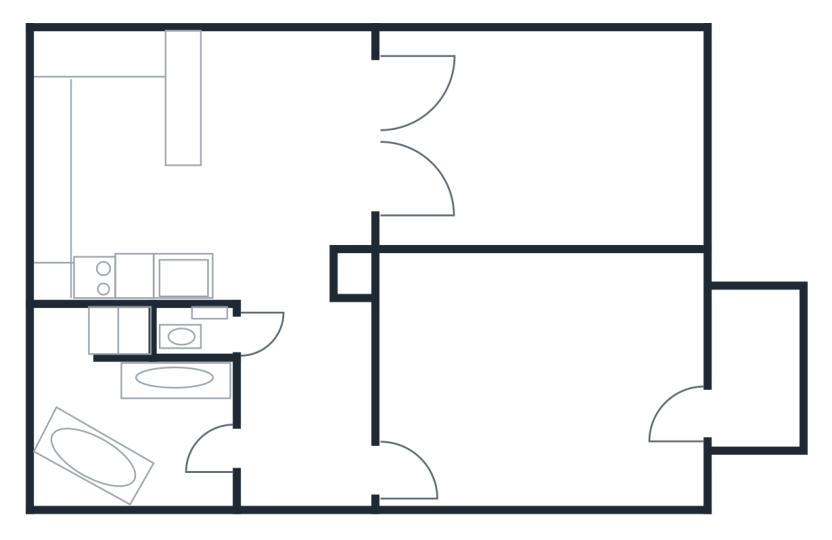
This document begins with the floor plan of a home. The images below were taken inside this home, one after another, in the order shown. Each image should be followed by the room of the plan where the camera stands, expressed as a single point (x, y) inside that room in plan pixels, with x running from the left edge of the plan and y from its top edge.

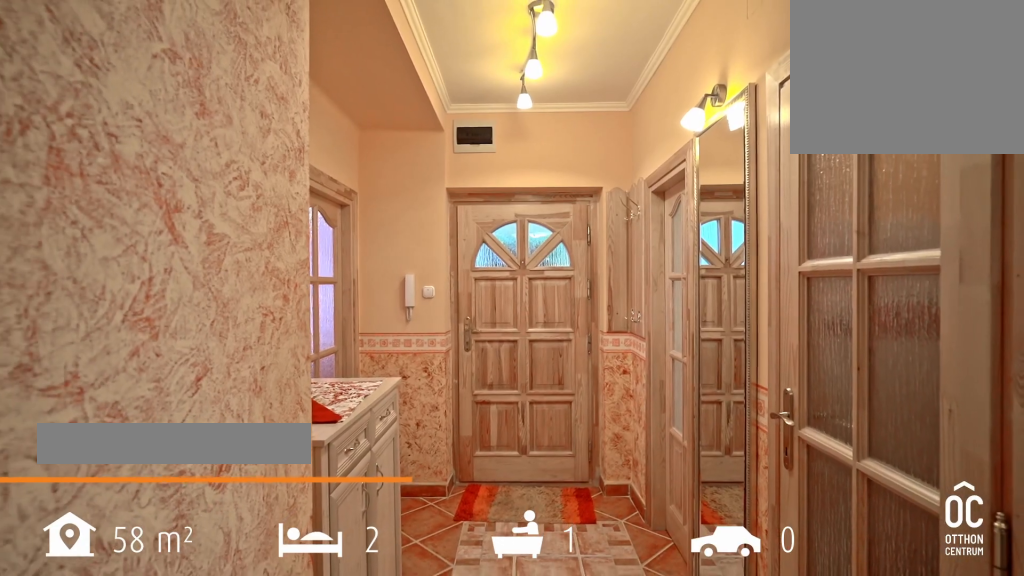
(313, 451)
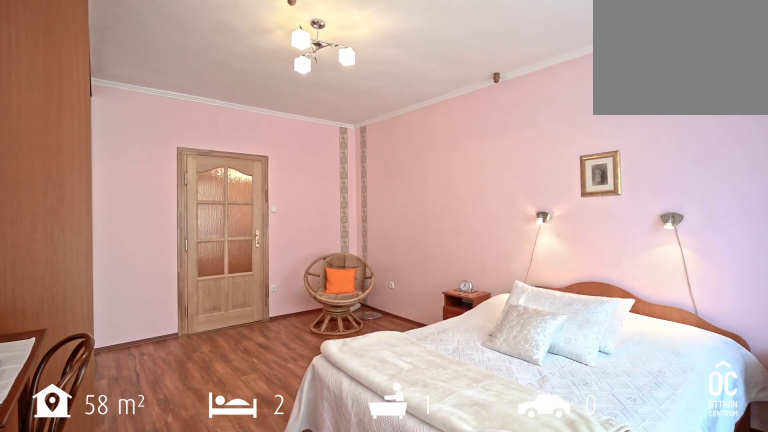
(562, 404)
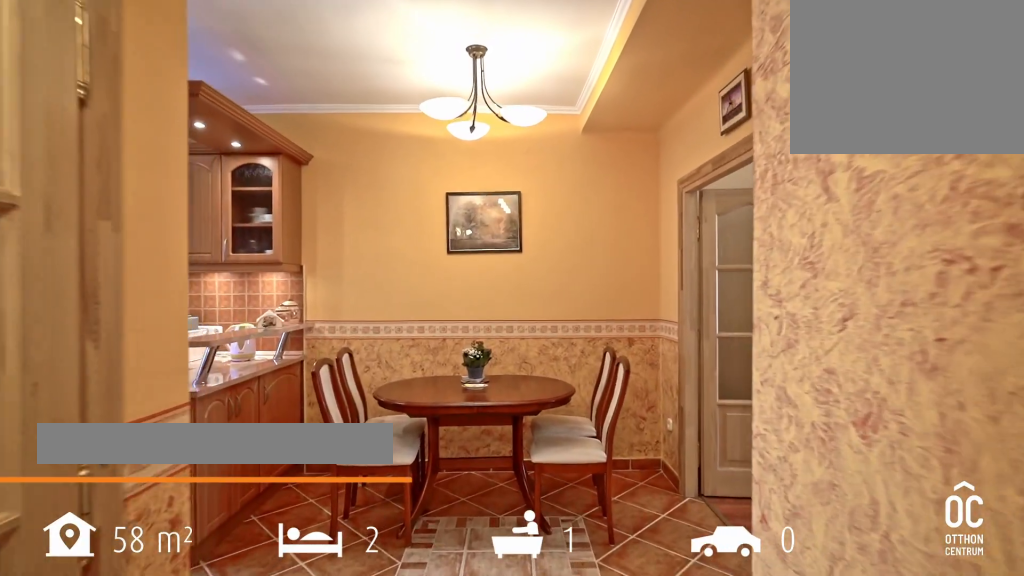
(276, 197)
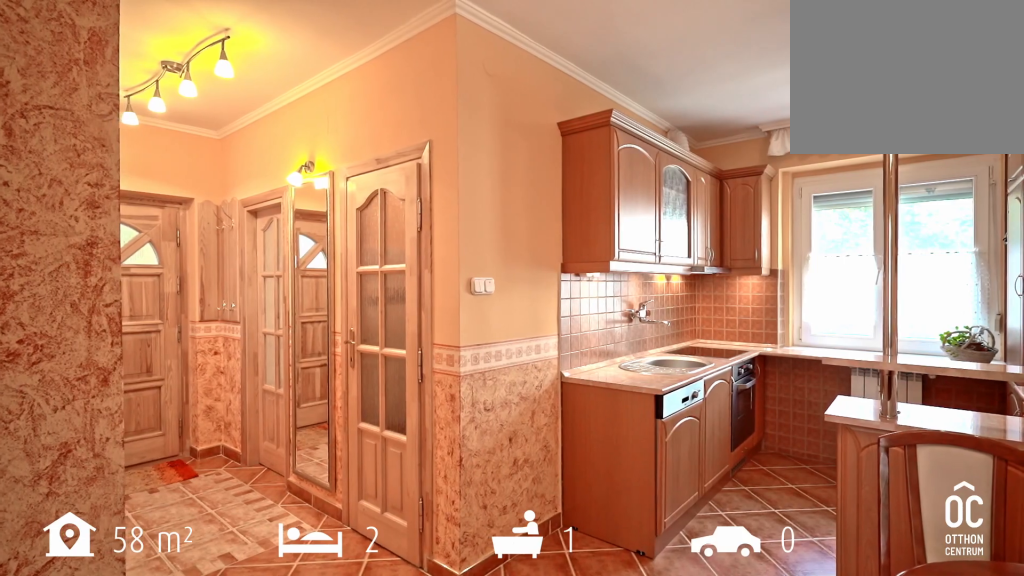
(276, 197)
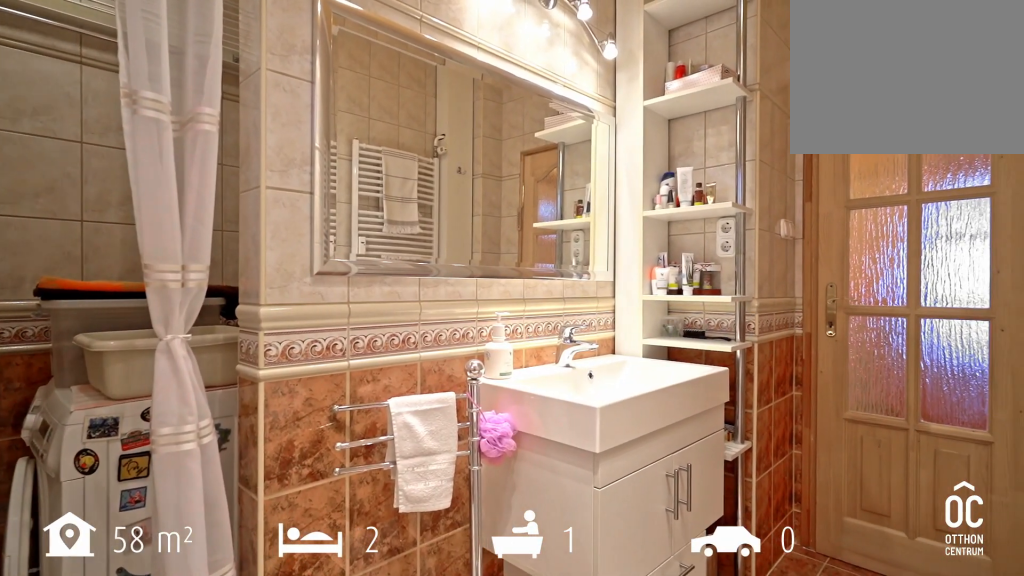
(144, 415)
